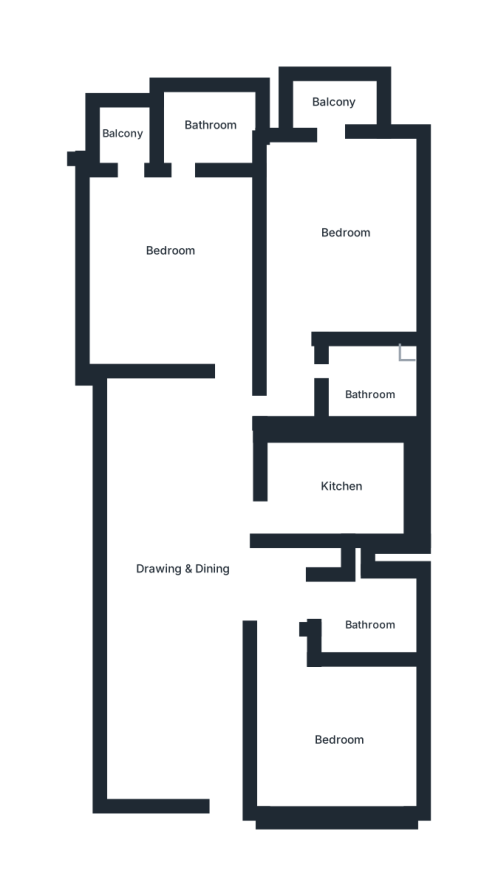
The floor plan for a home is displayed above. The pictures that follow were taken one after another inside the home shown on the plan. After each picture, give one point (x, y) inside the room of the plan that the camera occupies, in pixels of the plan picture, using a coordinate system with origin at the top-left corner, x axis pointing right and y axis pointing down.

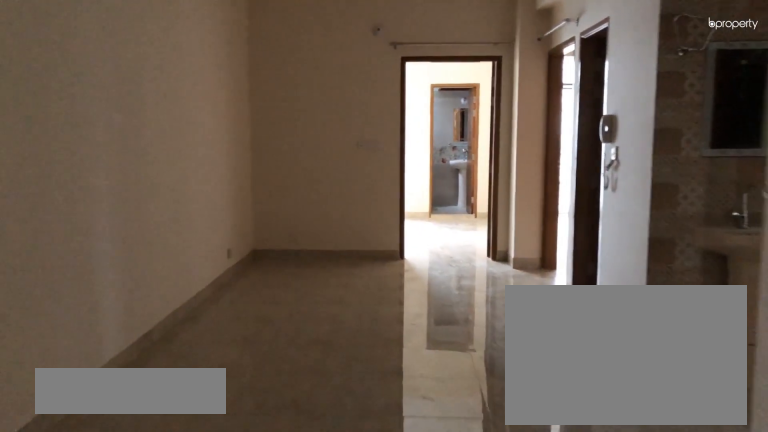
(219, 772)
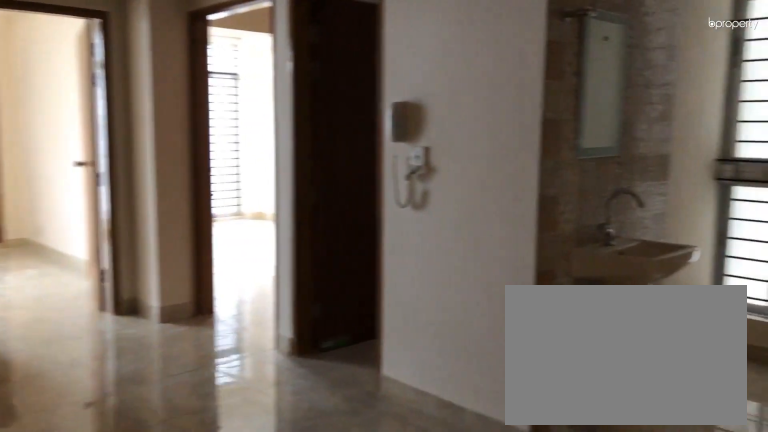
(179, 566)
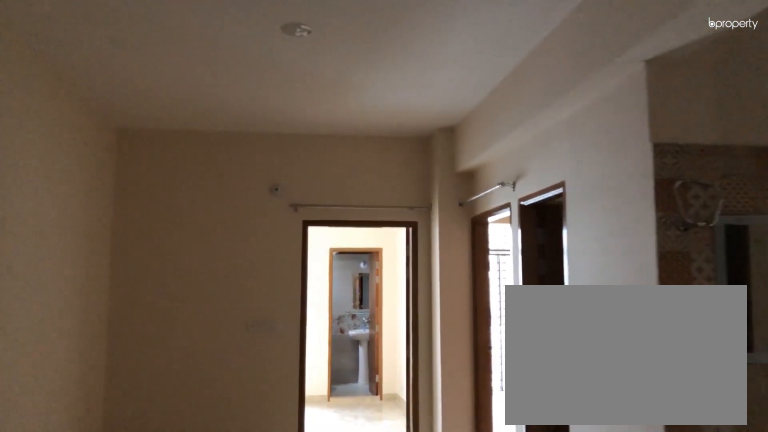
(179, 566)
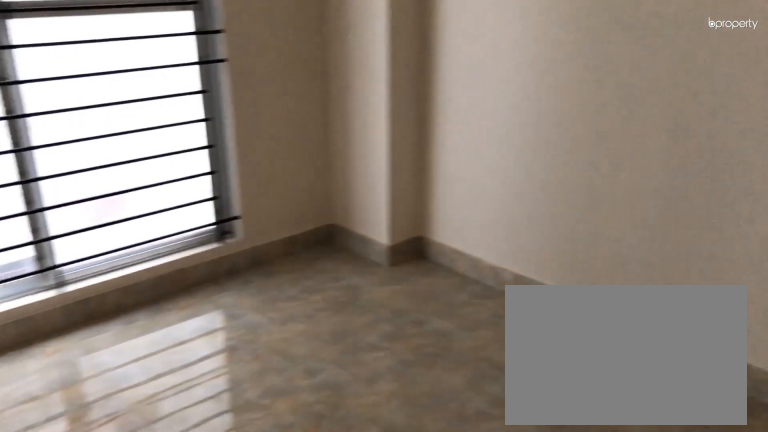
(323, 739)
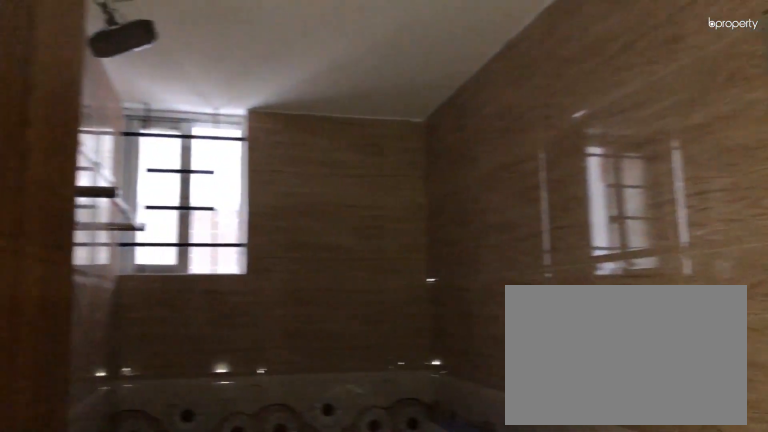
(359, 618)
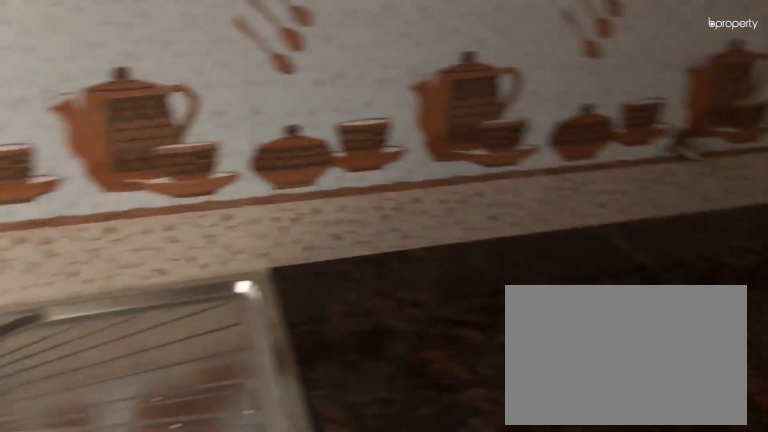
(340, 480)
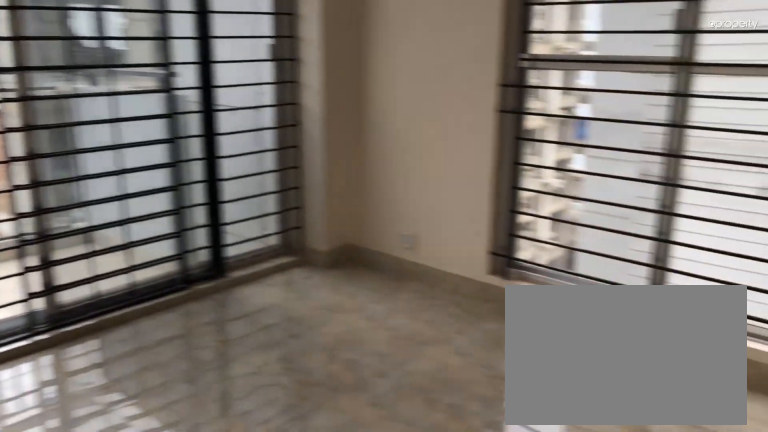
(335, 235)
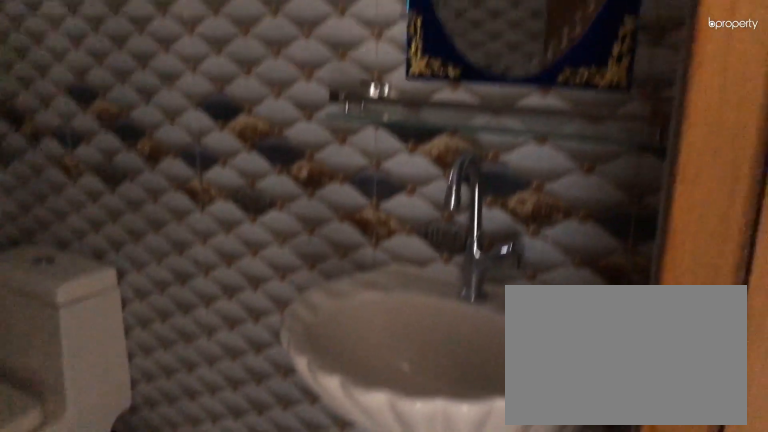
(364, 383)
